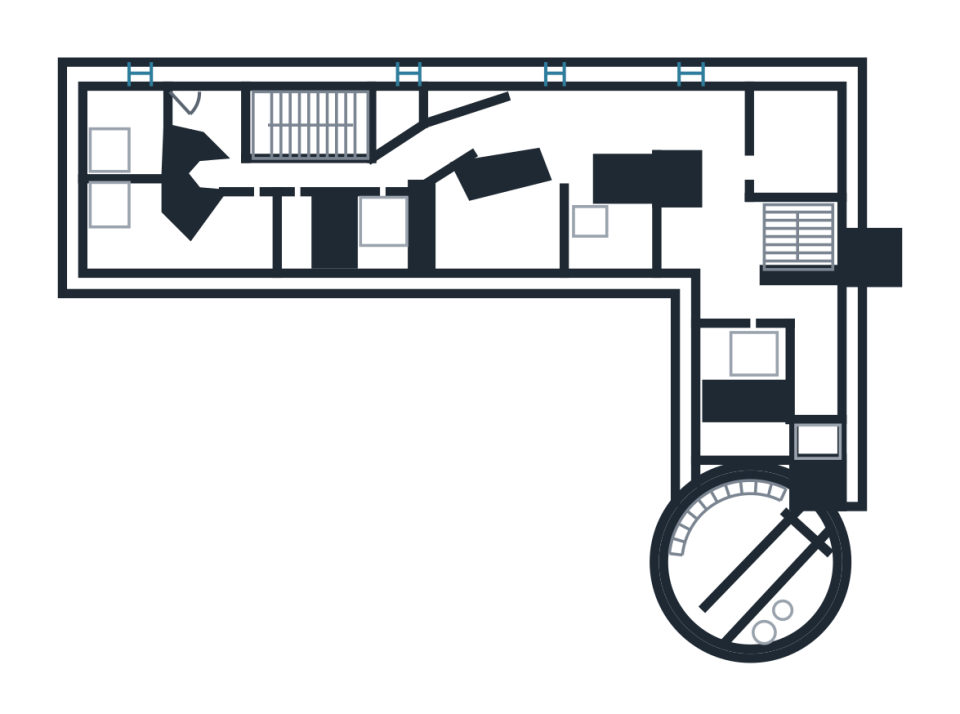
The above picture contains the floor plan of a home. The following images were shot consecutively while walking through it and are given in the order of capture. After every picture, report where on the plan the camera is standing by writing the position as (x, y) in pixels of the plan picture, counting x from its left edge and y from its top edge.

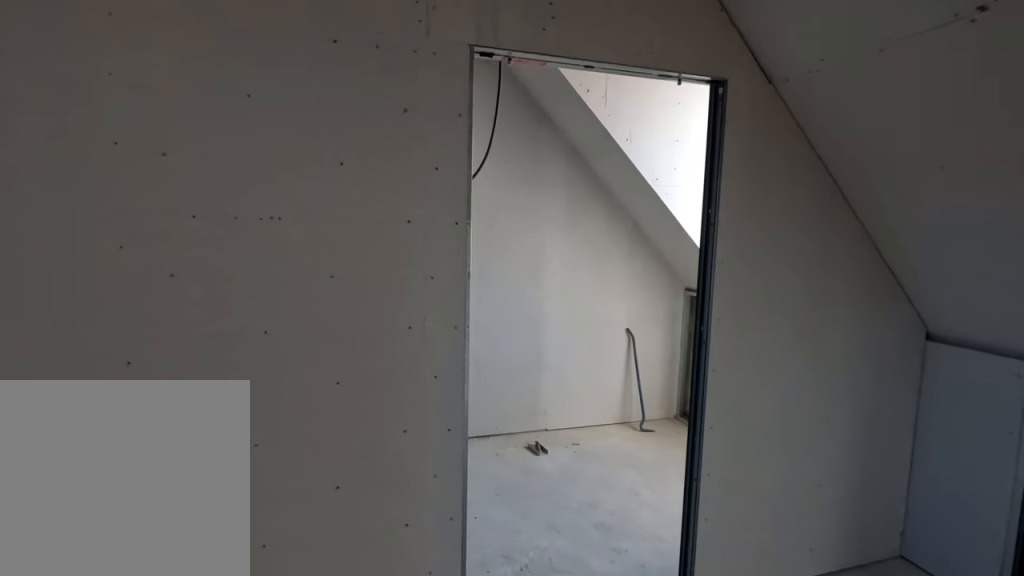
(755, 352)
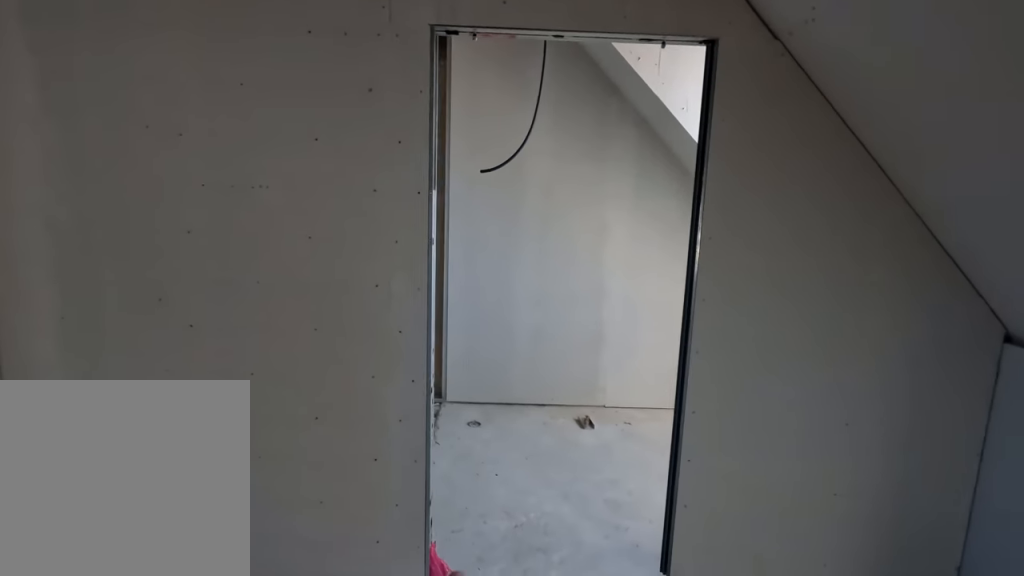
(745, 352)
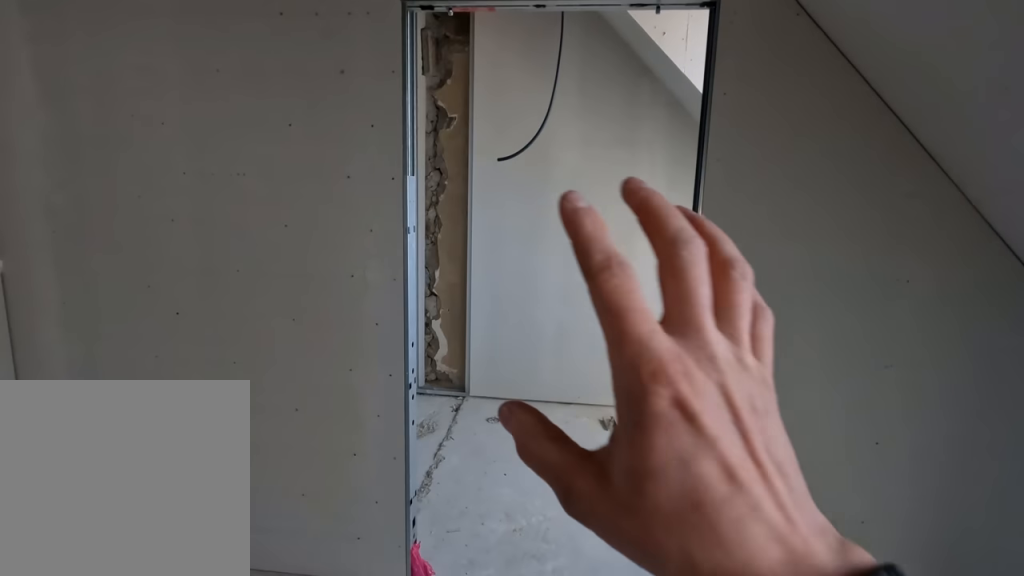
(745, 352)
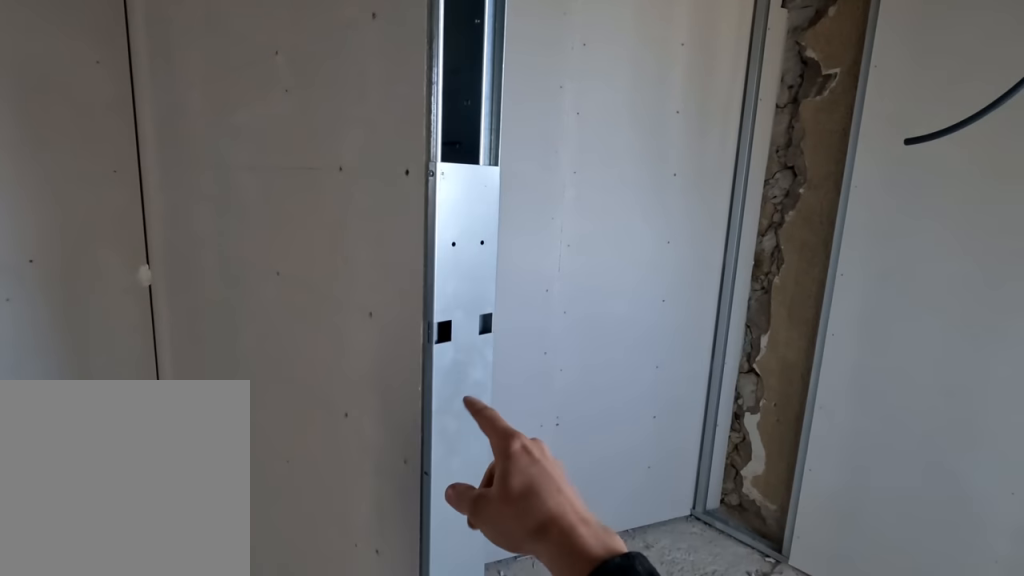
(743, 356)
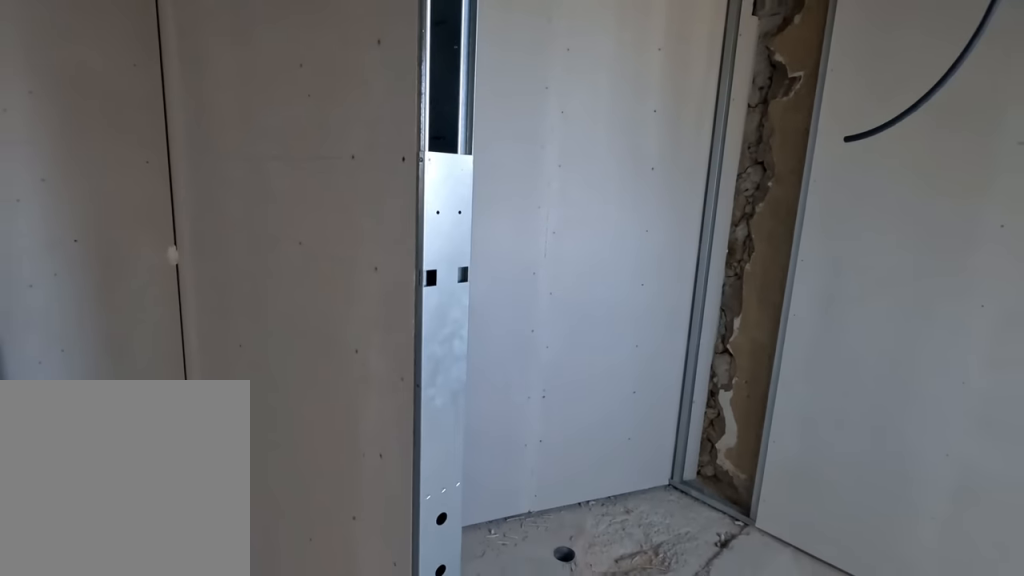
(743, 356)
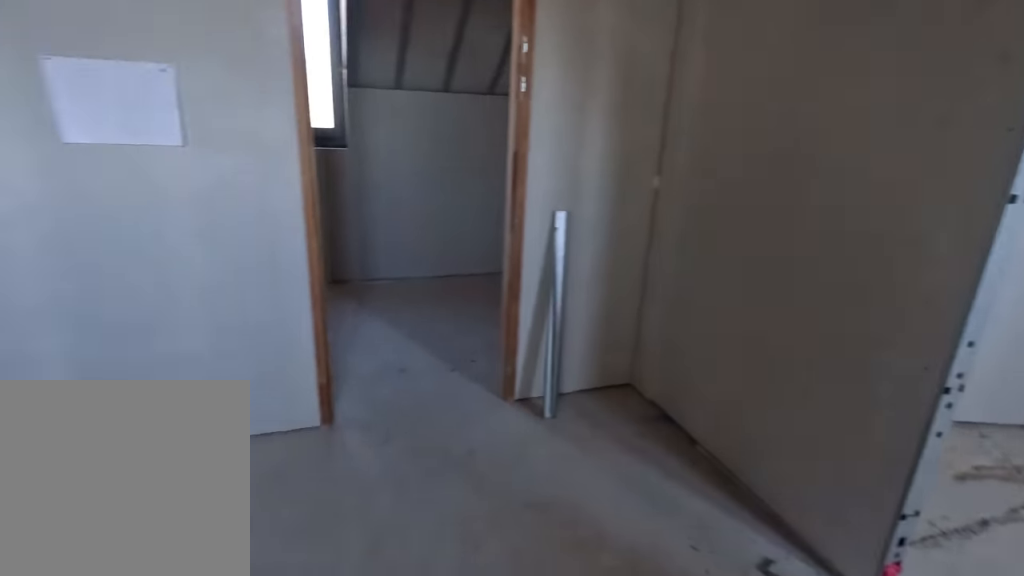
(742, 360)
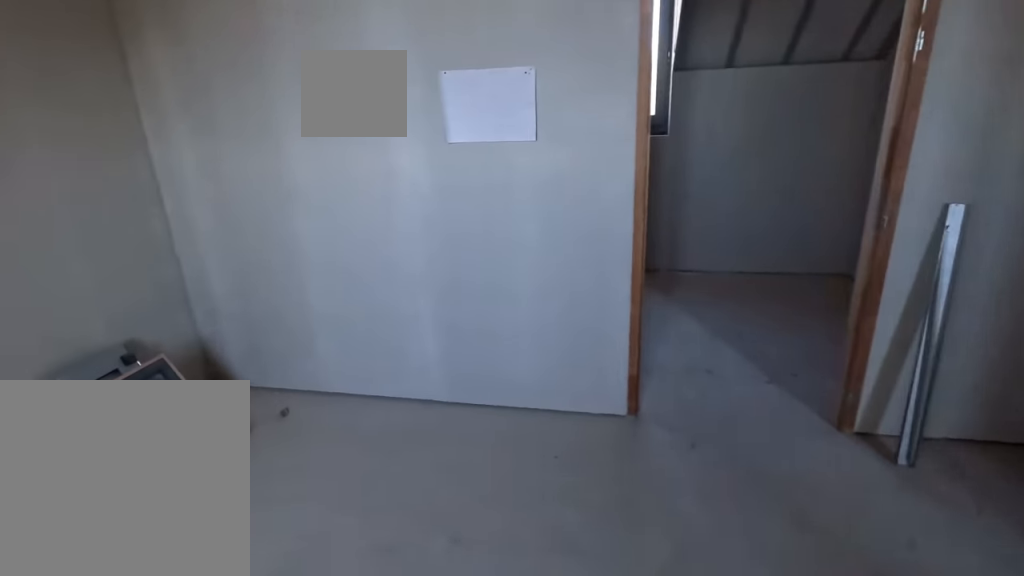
(743, 360)
